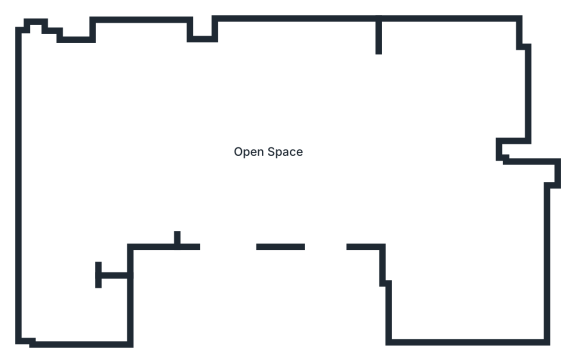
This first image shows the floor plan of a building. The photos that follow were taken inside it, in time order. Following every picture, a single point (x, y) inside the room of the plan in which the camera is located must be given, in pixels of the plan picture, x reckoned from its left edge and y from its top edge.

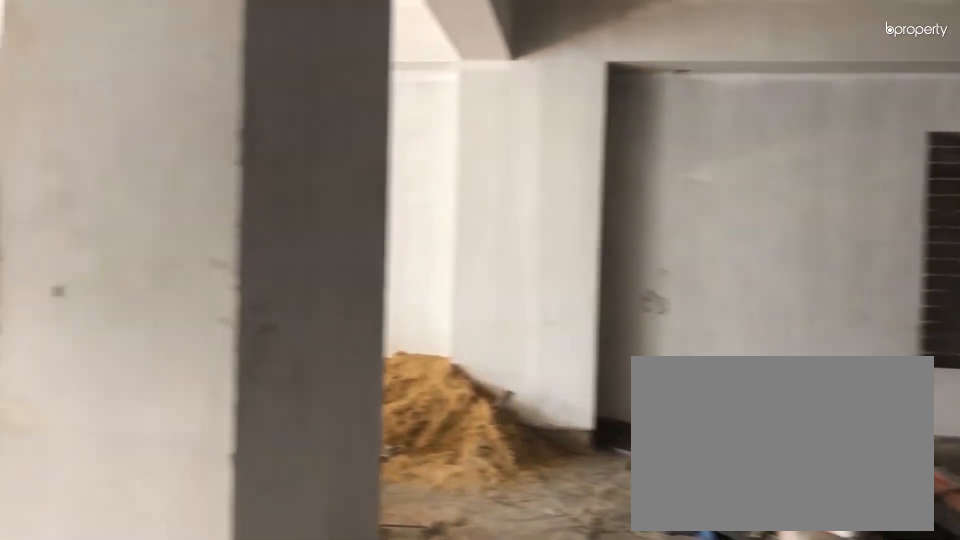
(268, 153)
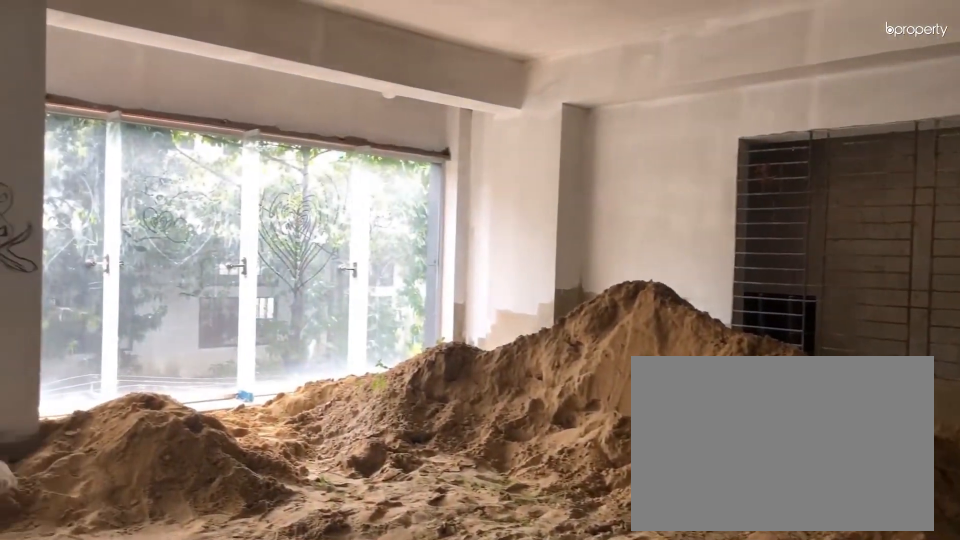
(268, 153)
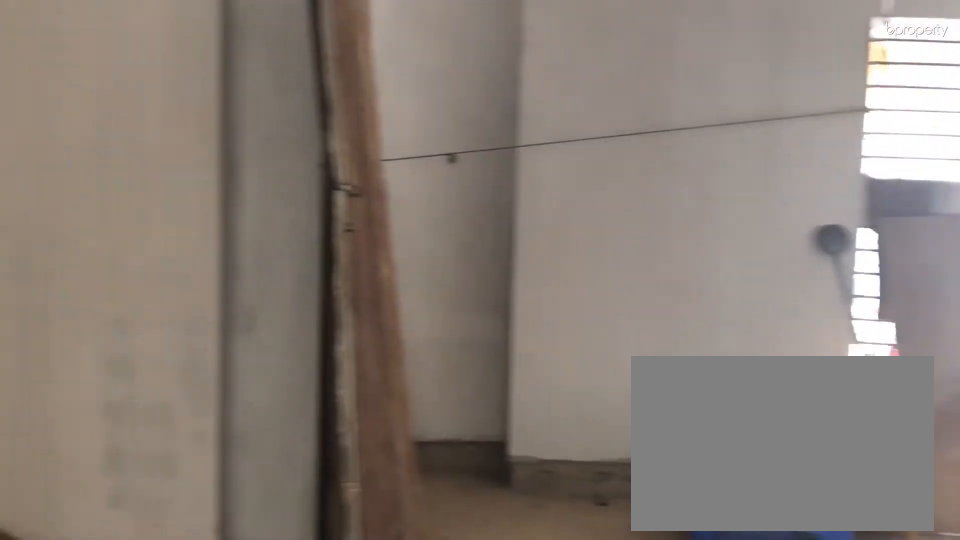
(418, 132)
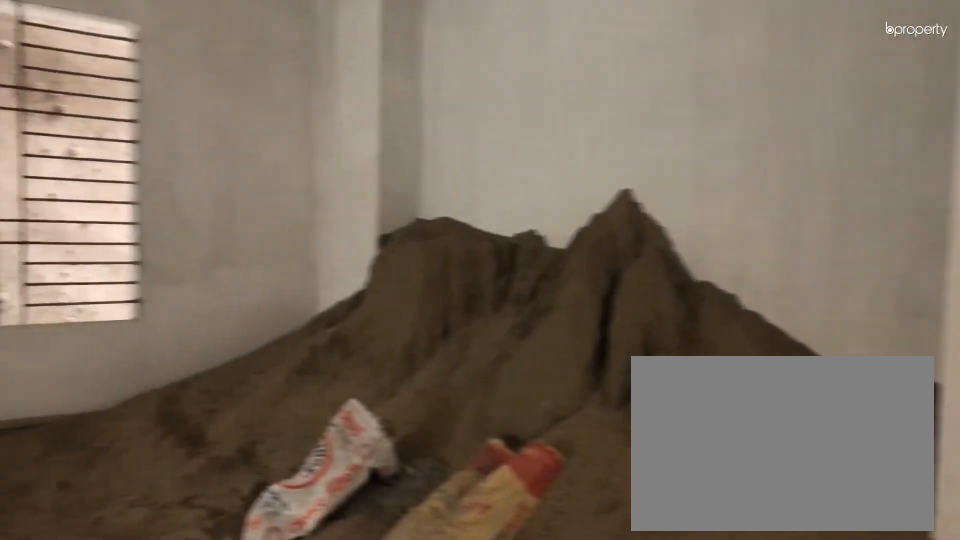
(418, 132)
